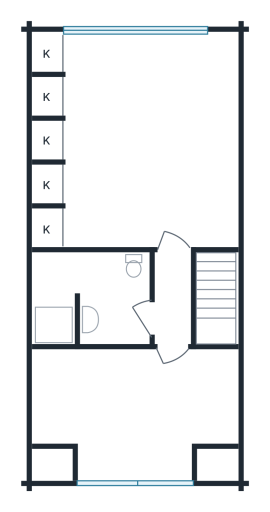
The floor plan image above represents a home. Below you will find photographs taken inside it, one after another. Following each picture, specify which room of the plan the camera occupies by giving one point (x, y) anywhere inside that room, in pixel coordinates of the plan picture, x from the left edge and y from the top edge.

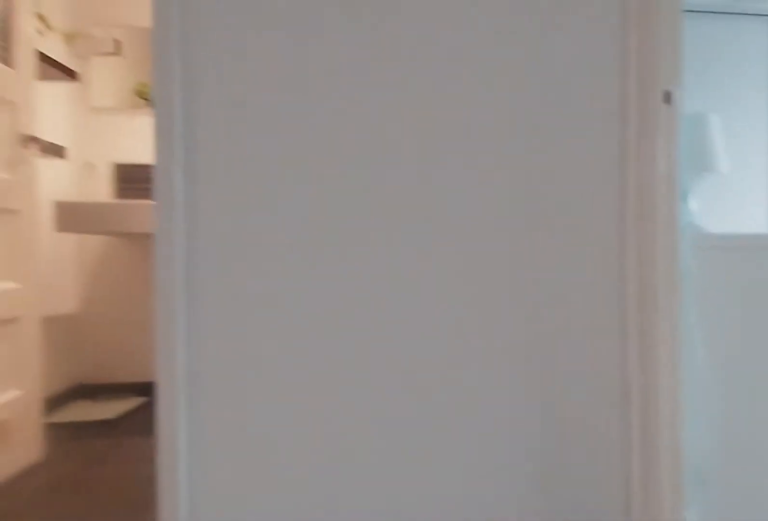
(178, 300)
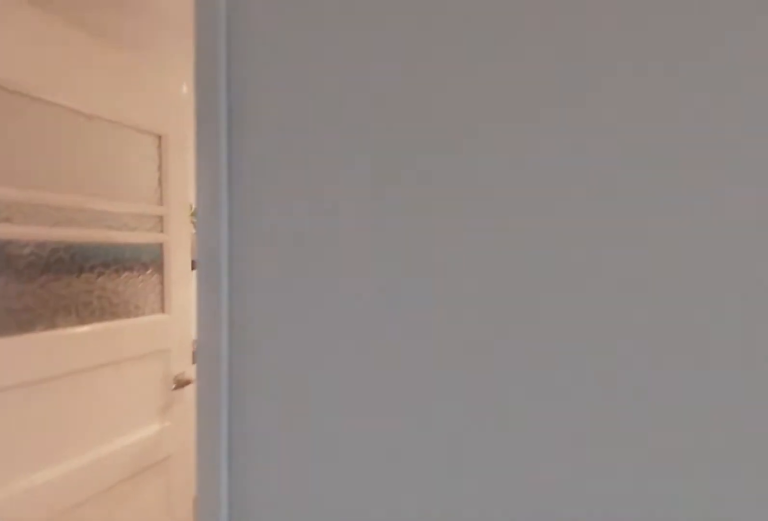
(178, 300)
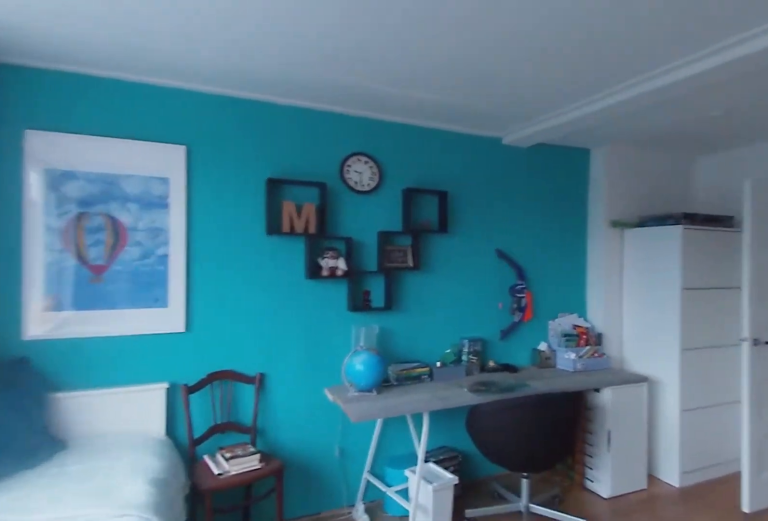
(139, 91)
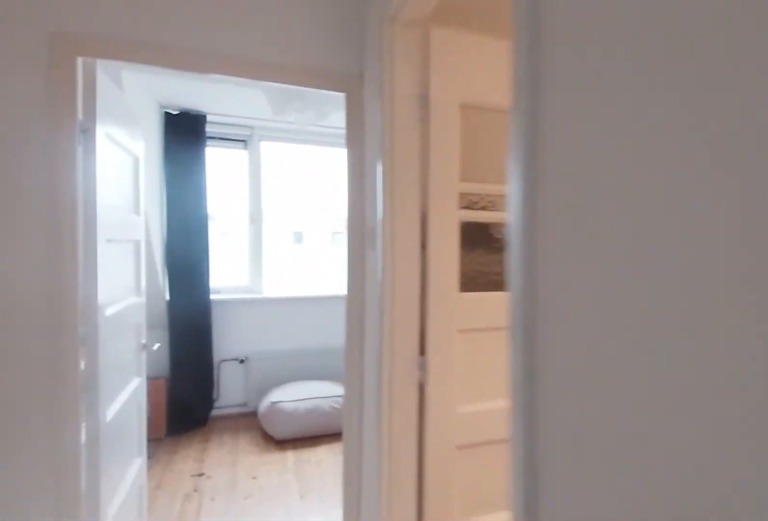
(178, 300)
